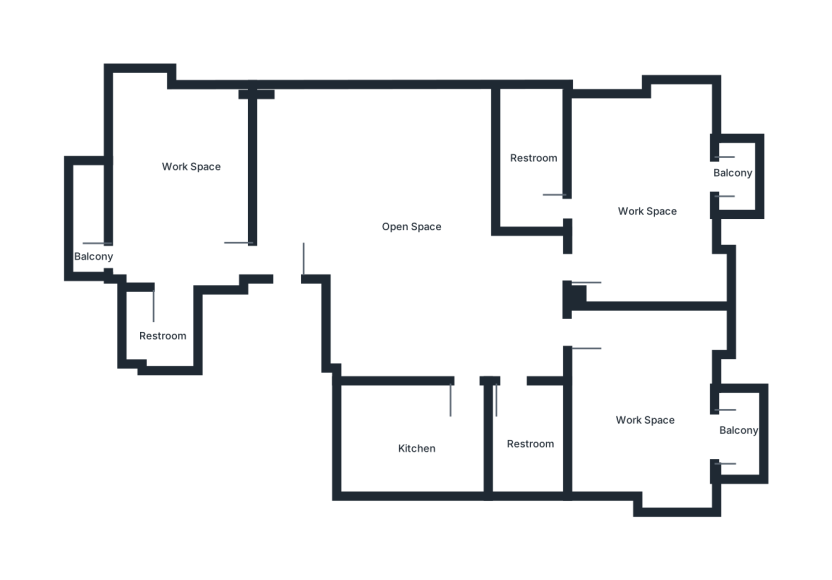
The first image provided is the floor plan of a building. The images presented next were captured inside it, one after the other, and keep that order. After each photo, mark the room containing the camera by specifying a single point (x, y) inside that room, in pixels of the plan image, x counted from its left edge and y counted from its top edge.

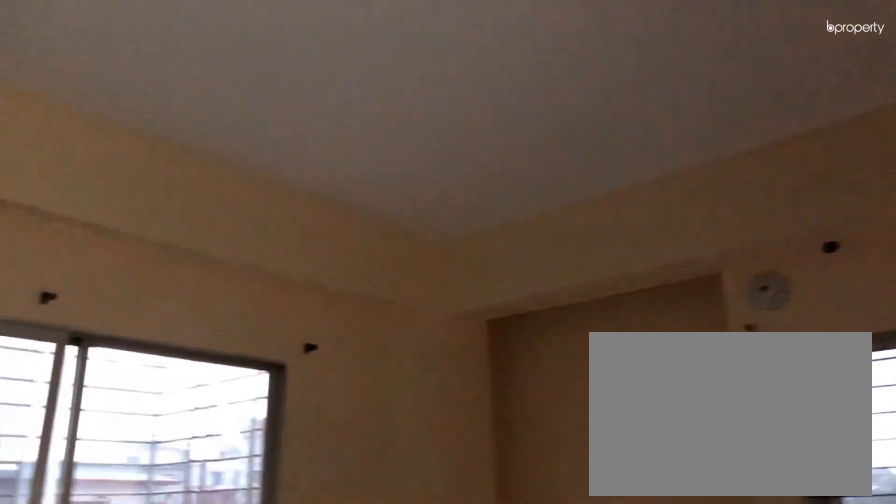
(641, 411)
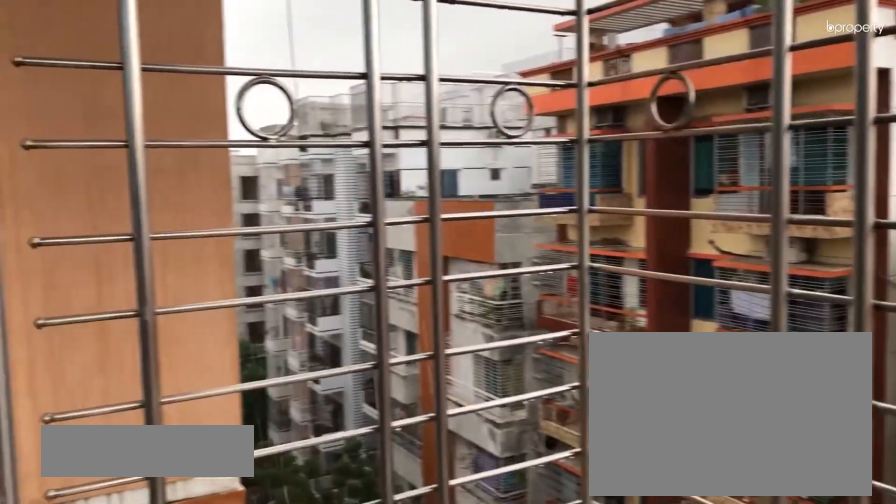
(734, 433)
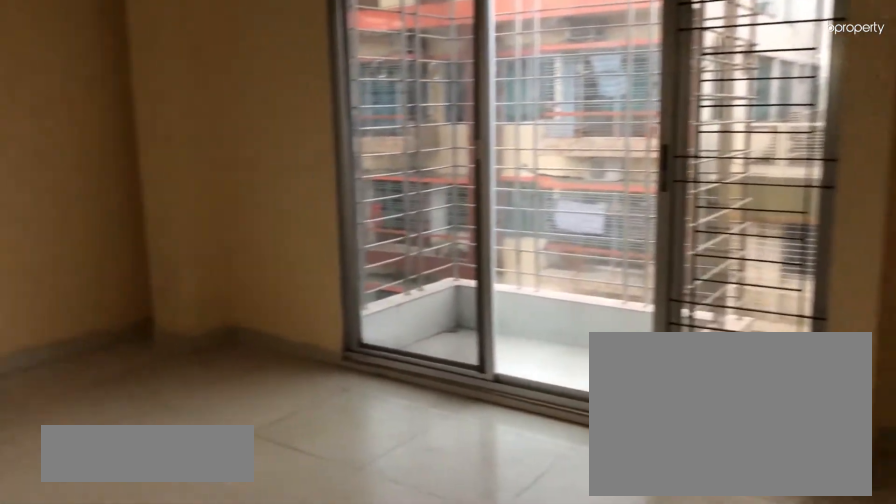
(645, 200)
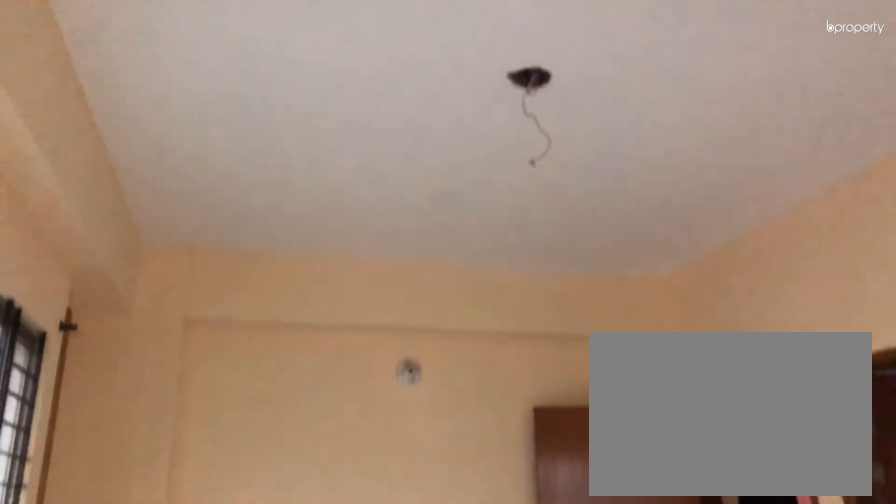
(645, 200)
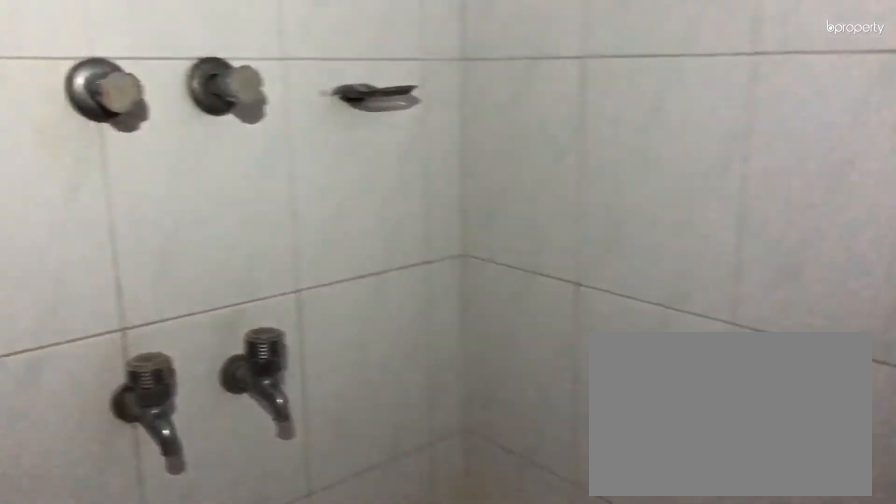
(530, 159)
